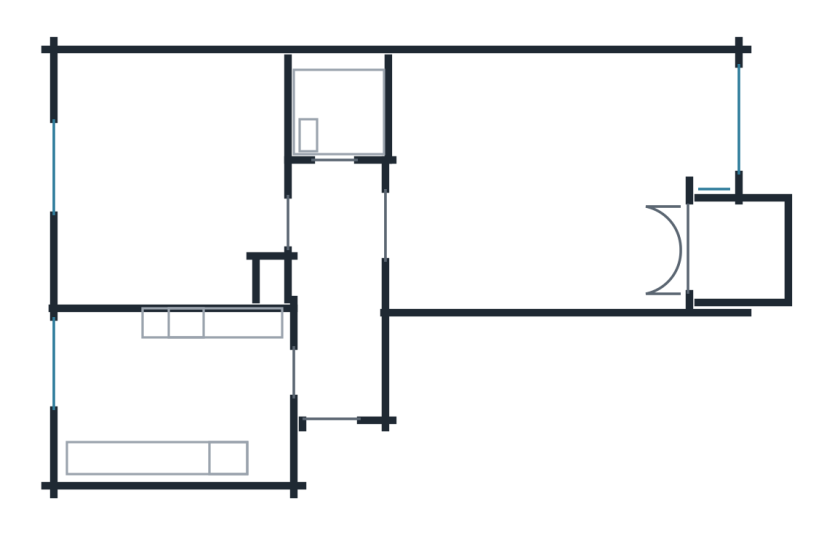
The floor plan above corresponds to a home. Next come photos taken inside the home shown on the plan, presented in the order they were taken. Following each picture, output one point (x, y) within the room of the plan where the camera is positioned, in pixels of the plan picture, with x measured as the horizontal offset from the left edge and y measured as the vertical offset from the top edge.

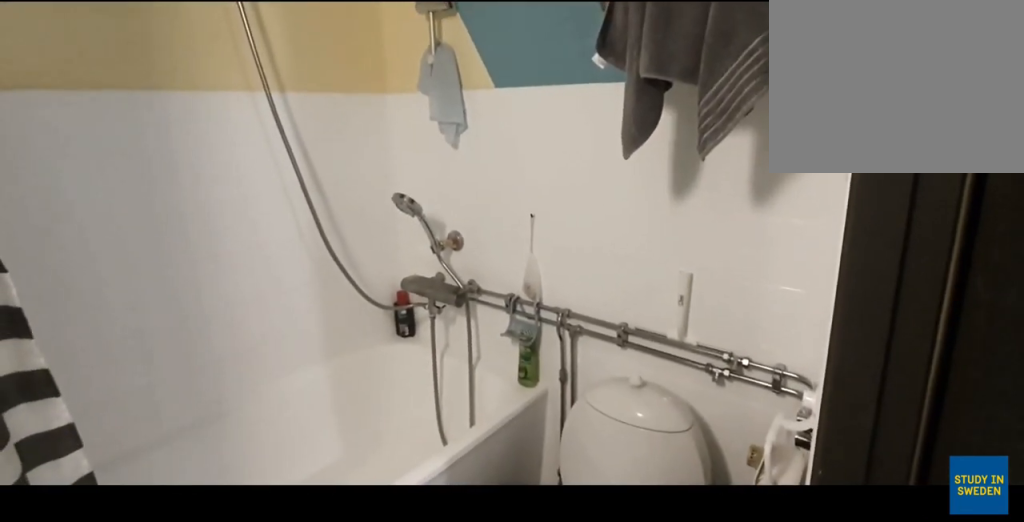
(338, 113)
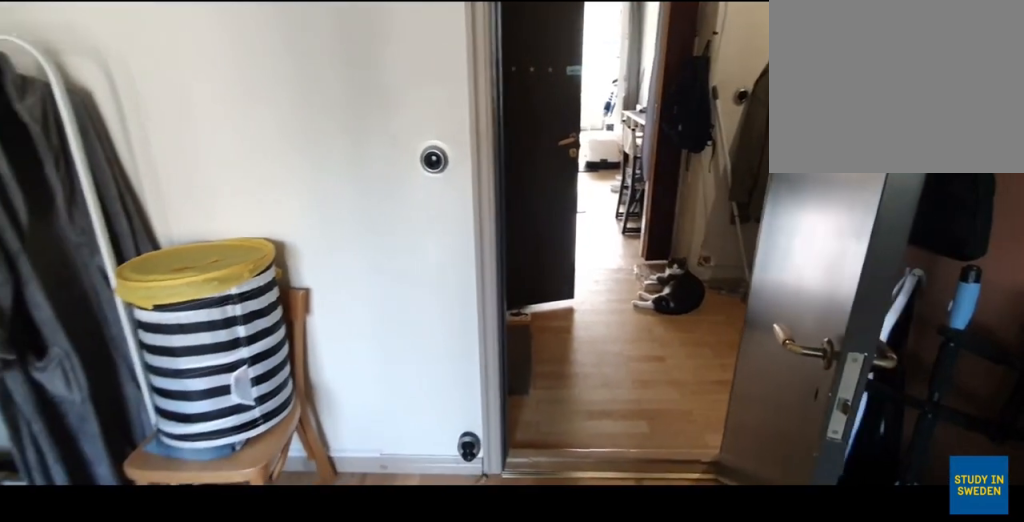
(172, 166)
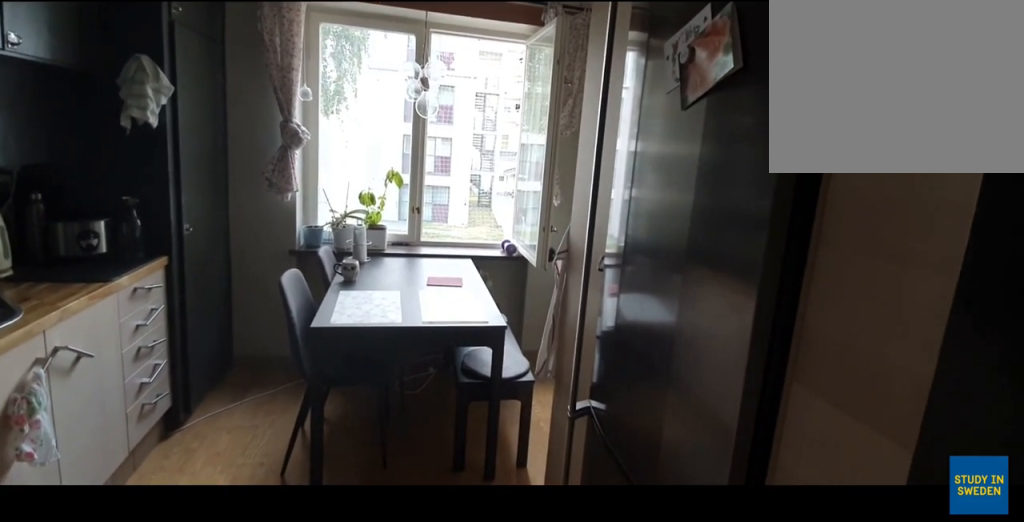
(175, 397)
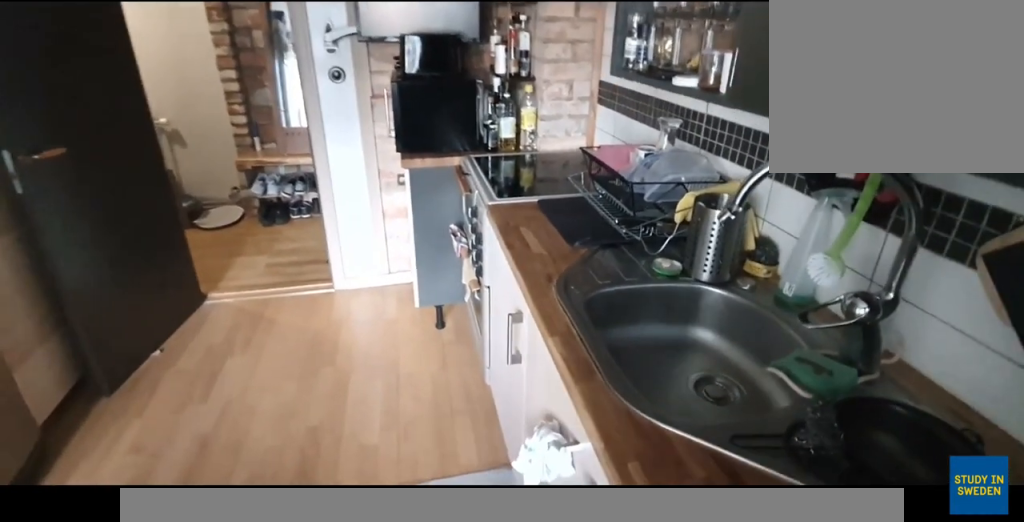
(175, 397)
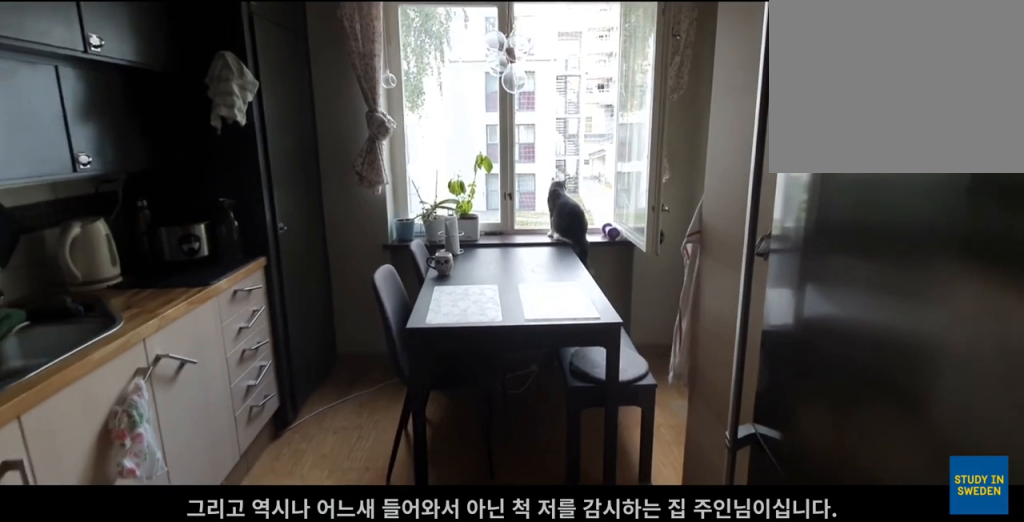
(175, 397)
